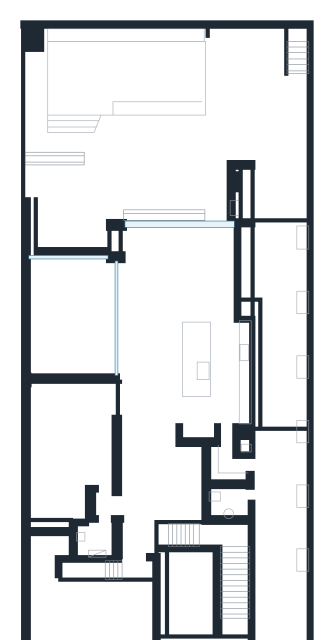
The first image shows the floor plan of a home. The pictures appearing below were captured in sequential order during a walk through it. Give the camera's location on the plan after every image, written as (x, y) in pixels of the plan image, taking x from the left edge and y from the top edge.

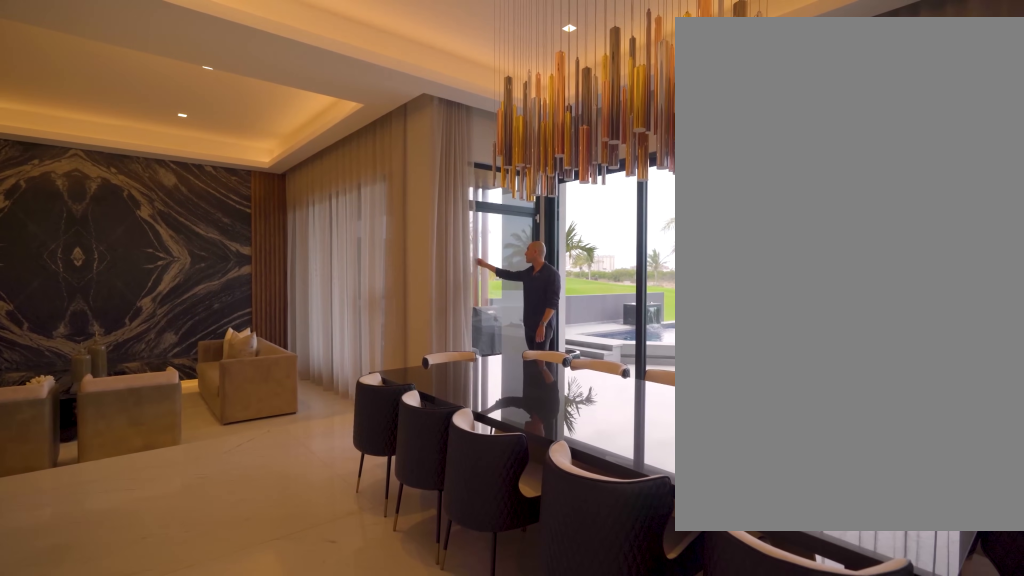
(189, 304)
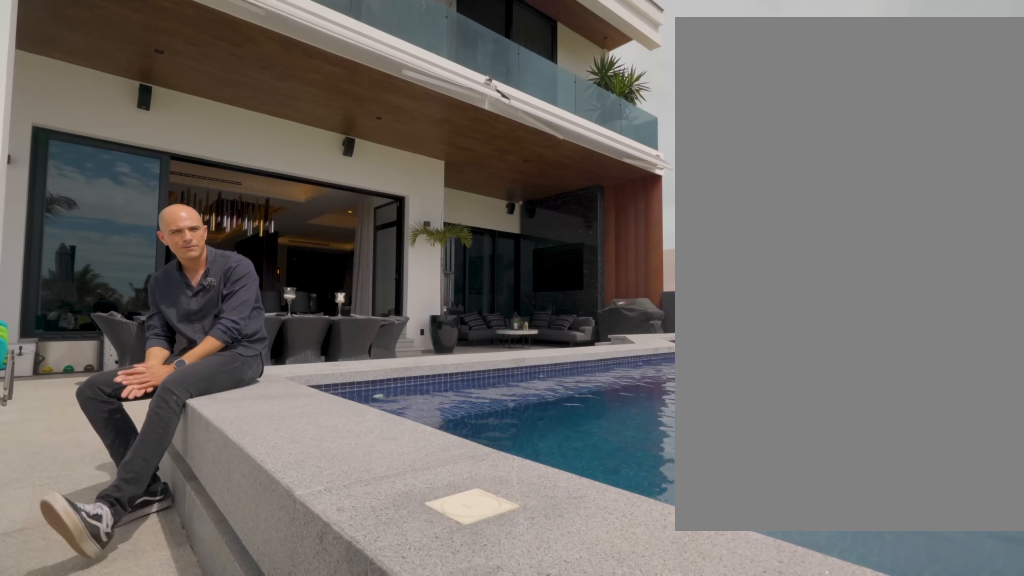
(230, 81)
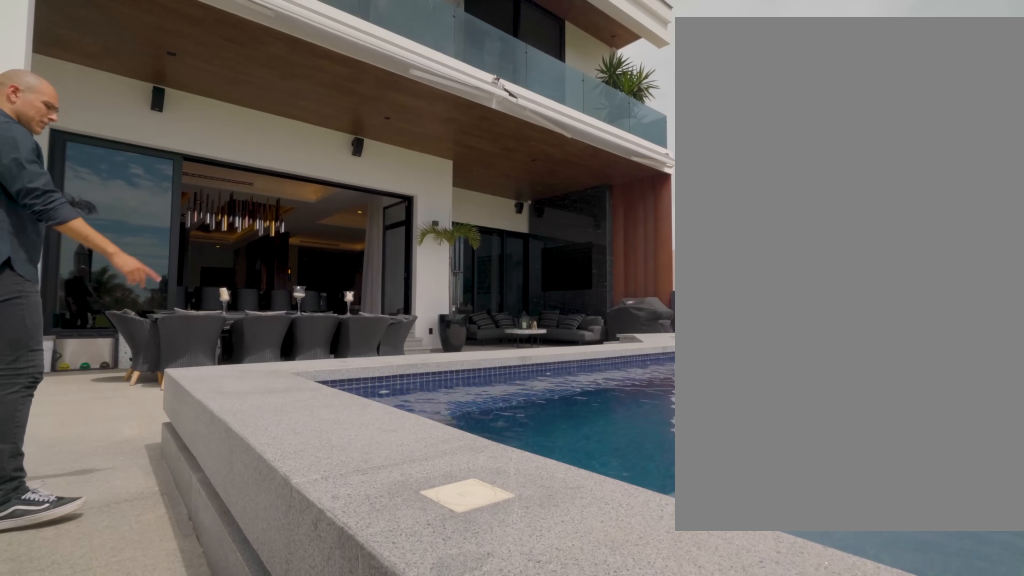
(230, 81)
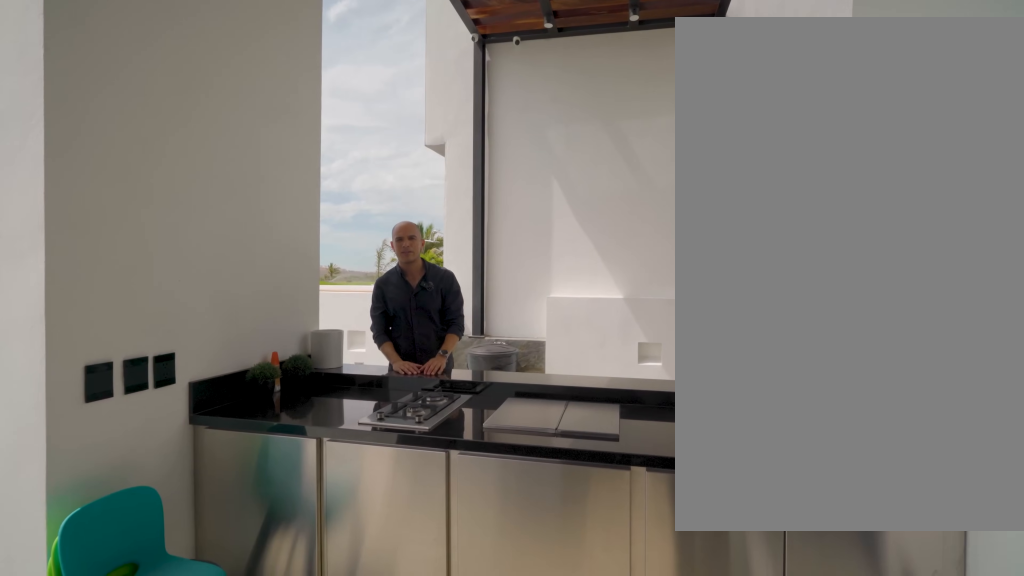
(209, 197)
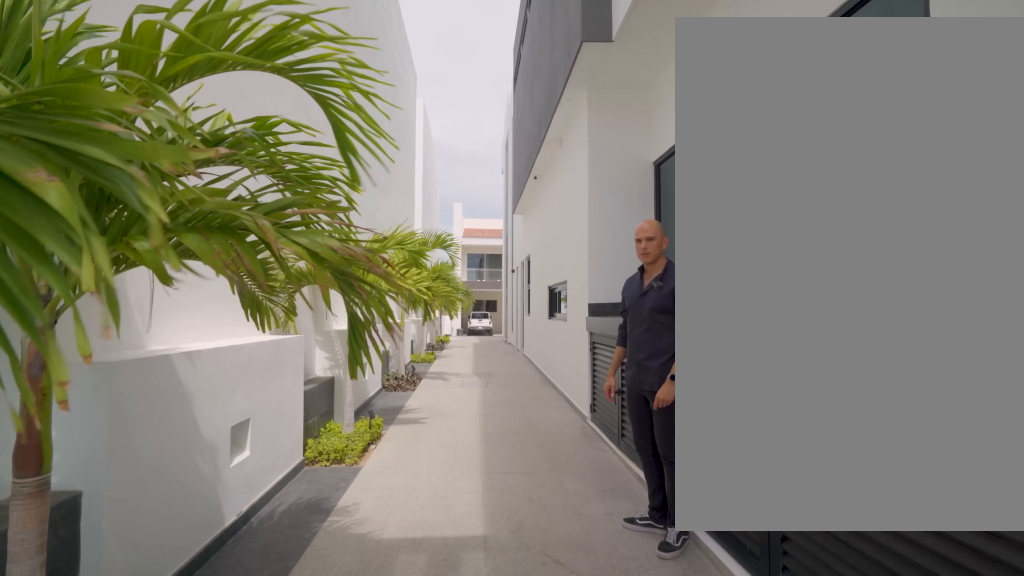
(283, 275)
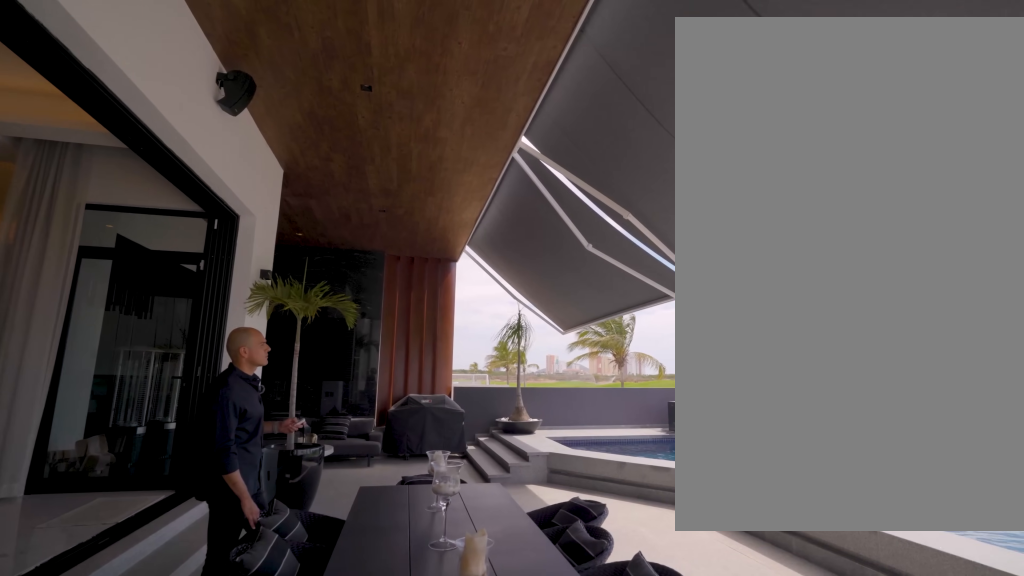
(223, 163)
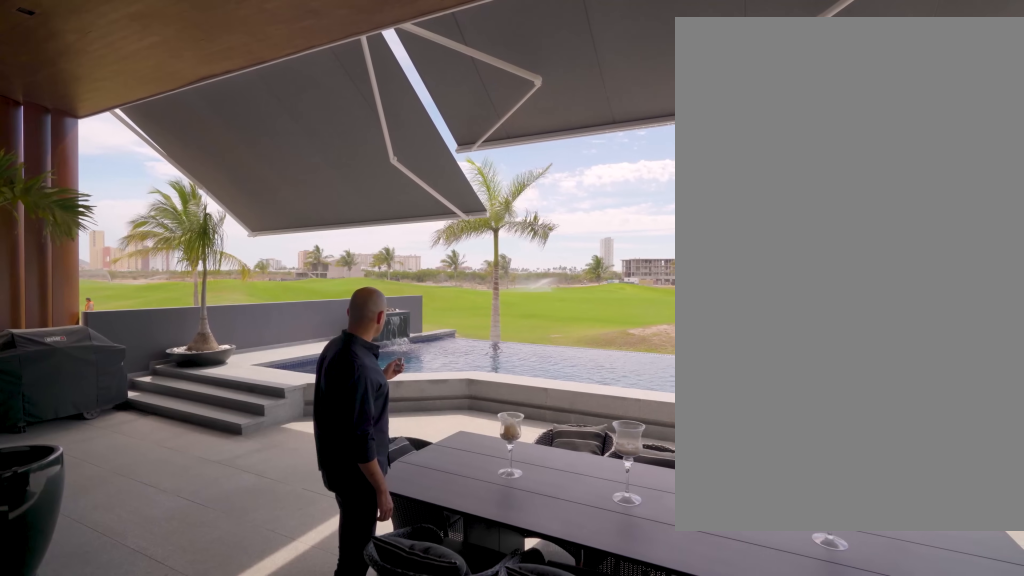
(166, 223)
